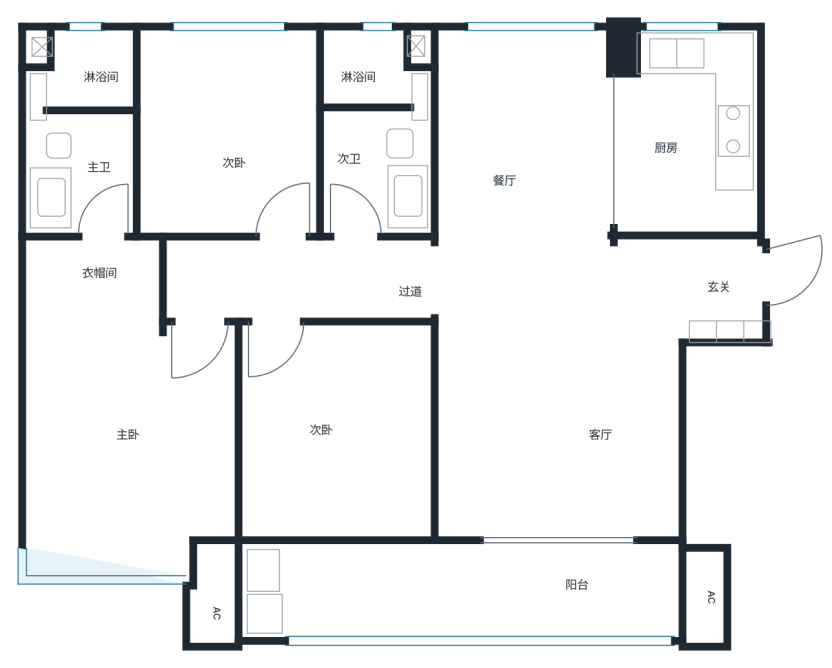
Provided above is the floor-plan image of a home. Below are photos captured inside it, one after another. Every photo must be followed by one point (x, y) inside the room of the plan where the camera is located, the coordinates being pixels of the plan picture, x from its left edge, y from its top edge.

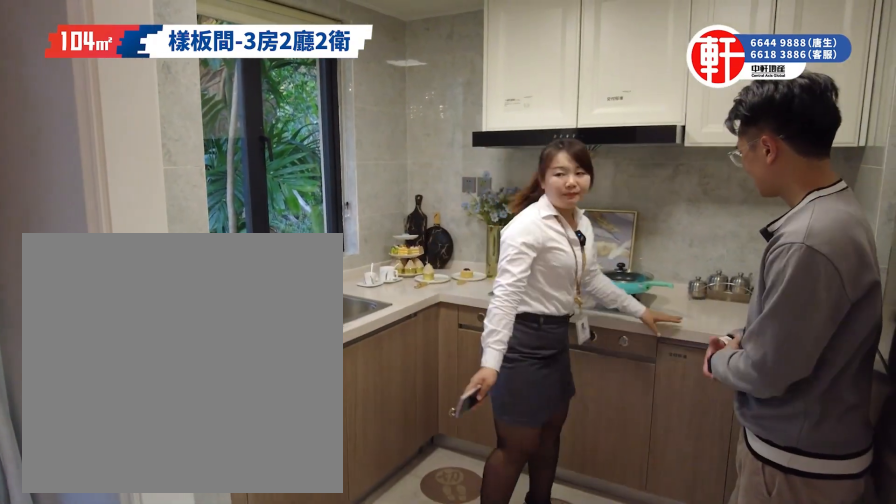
(693, 158)
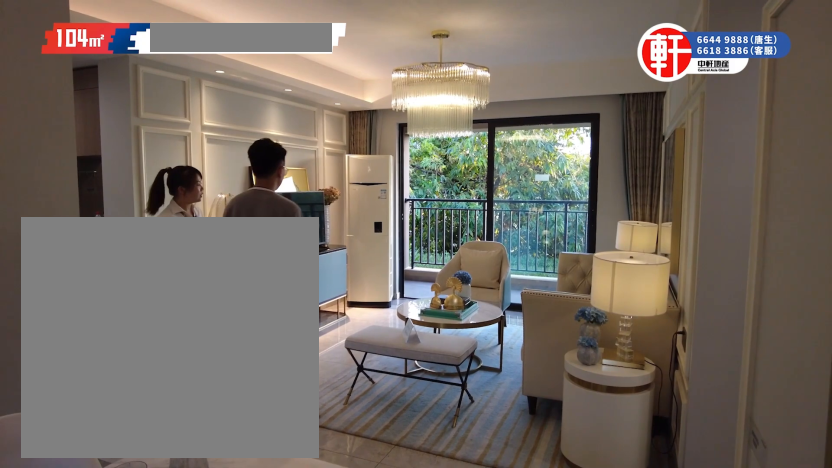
(532, 314)
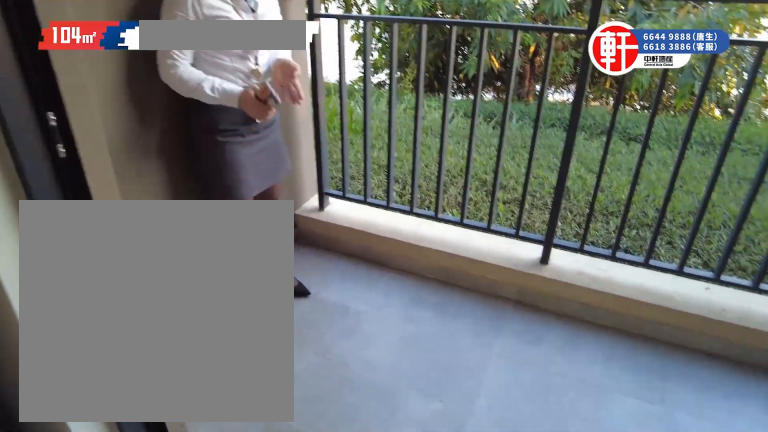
(482, 592)
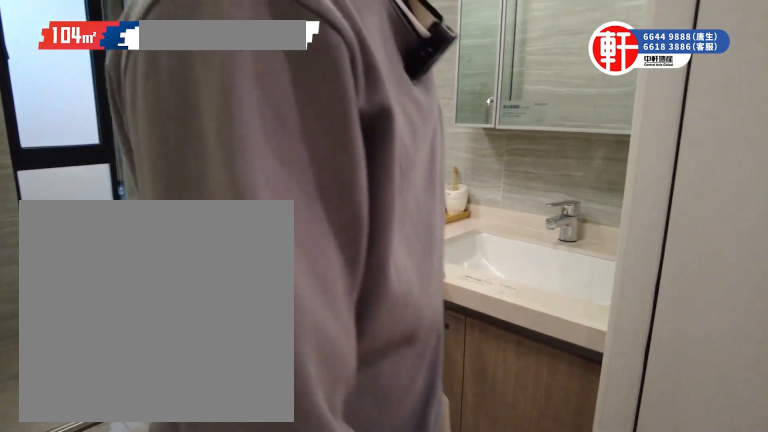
(382, 172)
